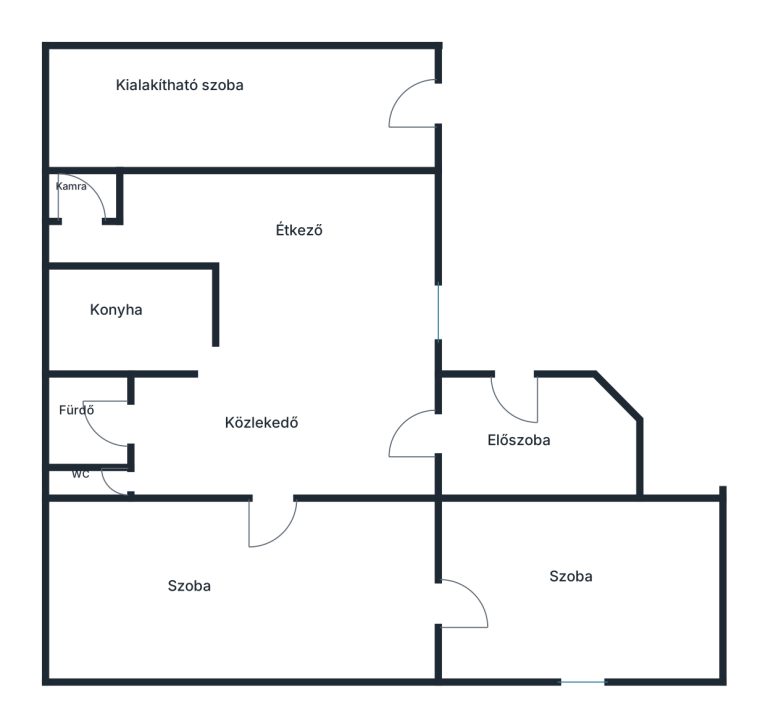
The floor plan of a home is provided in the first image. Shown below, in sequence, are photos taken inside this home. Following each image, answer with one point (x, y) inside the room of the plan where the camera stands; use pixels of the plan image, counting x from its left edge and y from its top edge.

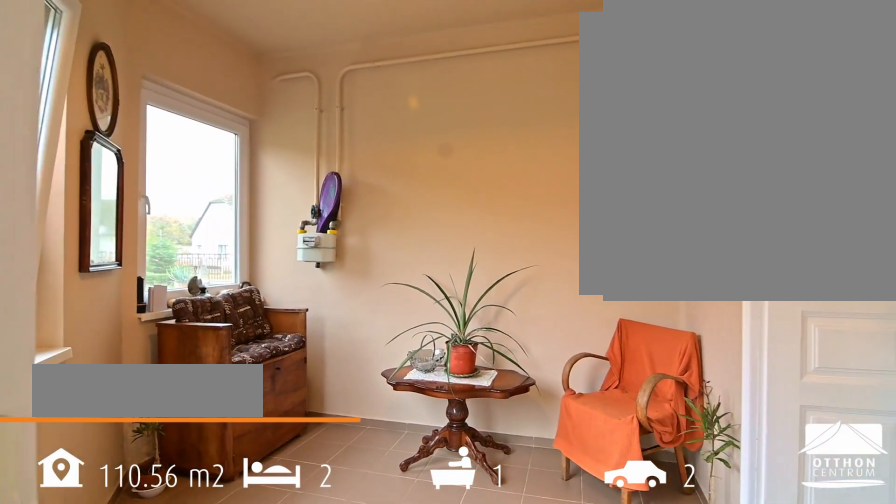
(588, 447)
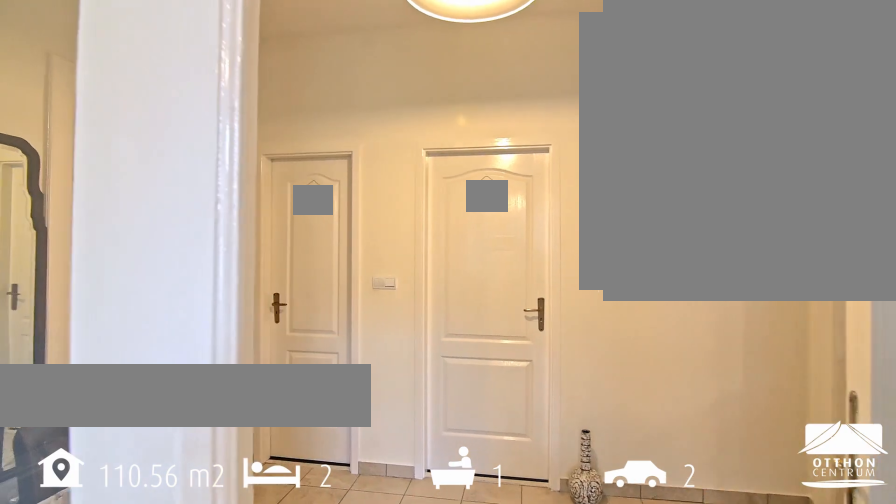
(264, 465)
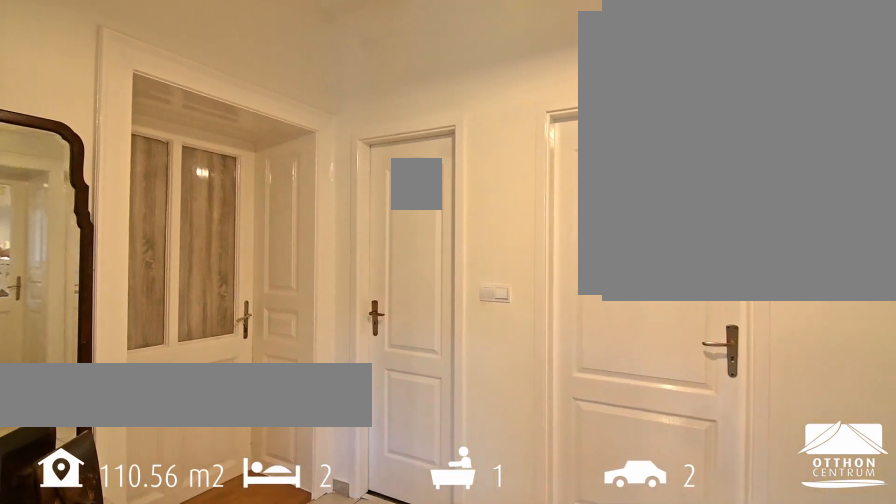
(264, 465)
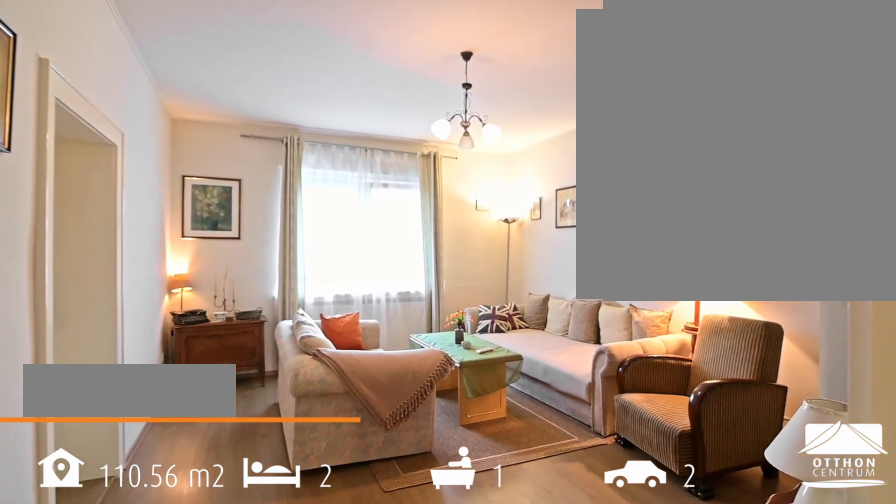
(187, 639)
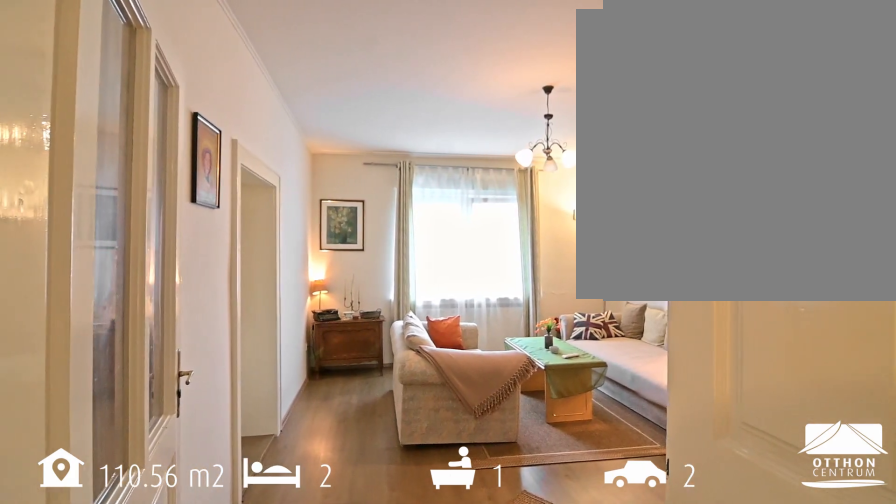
(187, 639)
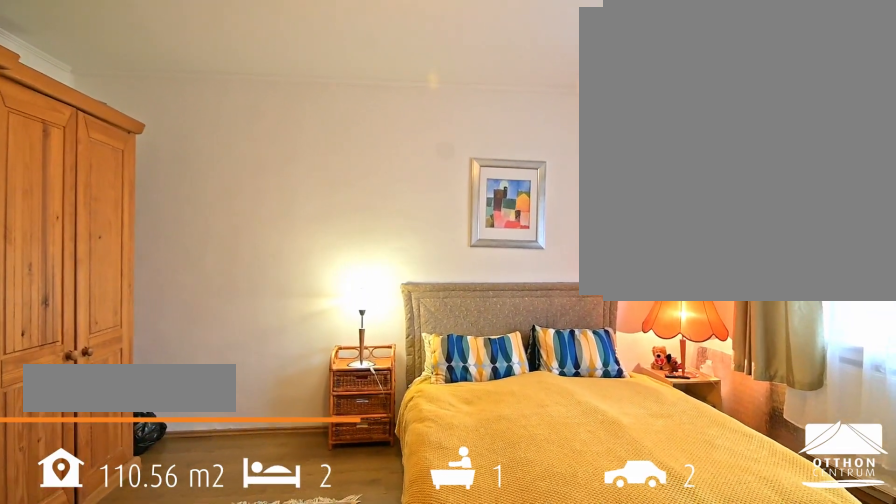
(577, 631)
